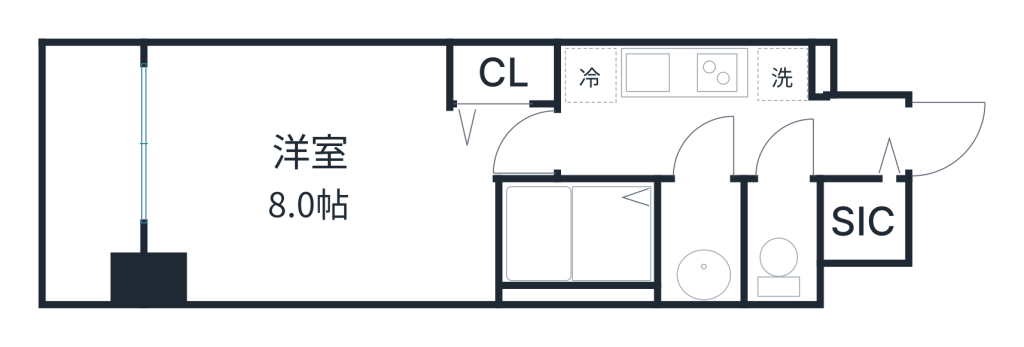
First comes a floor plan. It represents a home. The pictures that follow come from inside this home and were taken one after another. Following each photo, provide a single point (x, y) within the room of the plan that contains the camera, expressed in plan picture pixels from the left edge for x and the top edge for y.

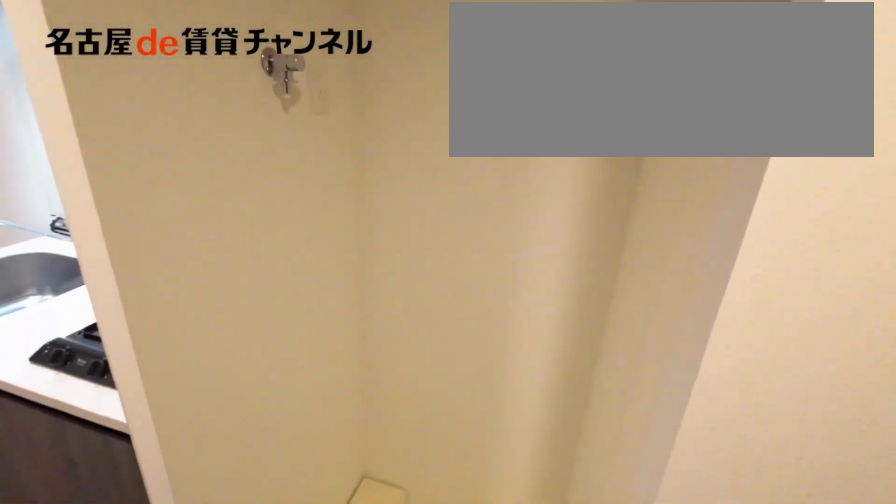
(792, 71)
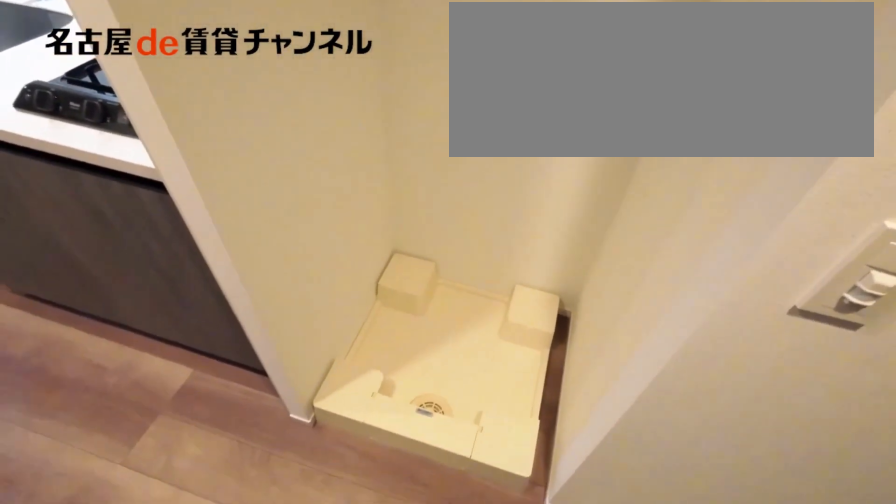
(792, 71)
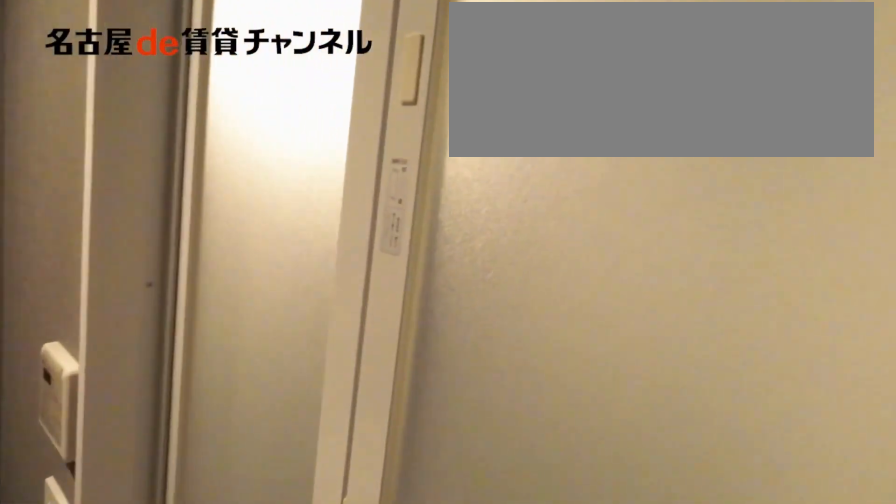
(700, 239)
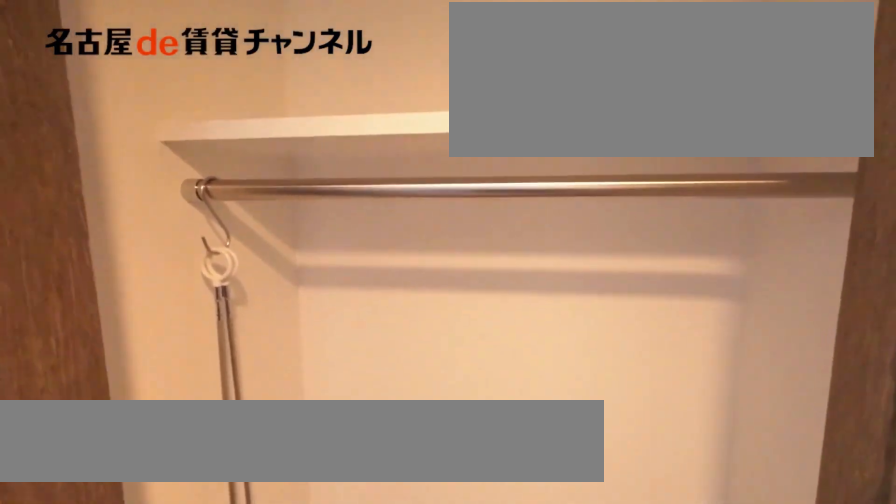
(503, 76)
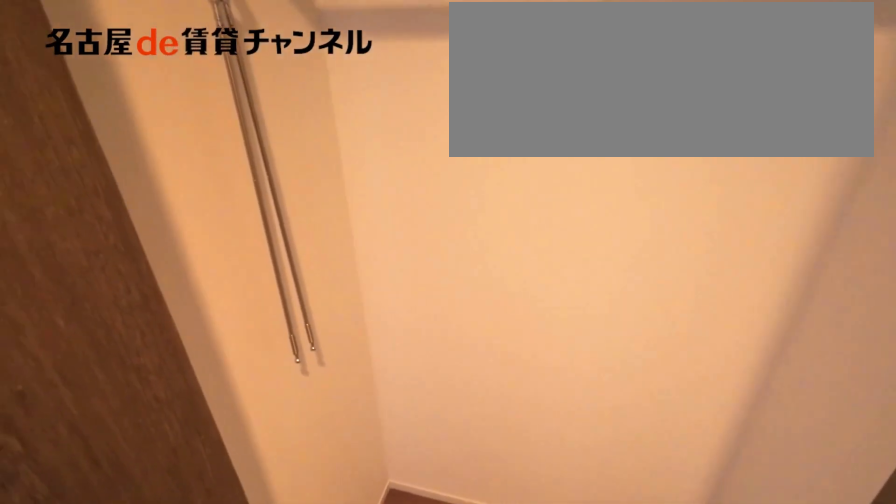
(503, 76)
